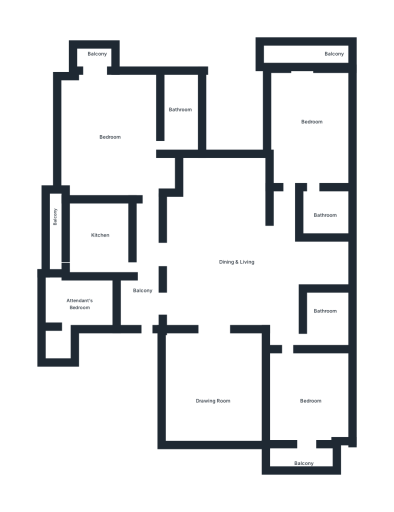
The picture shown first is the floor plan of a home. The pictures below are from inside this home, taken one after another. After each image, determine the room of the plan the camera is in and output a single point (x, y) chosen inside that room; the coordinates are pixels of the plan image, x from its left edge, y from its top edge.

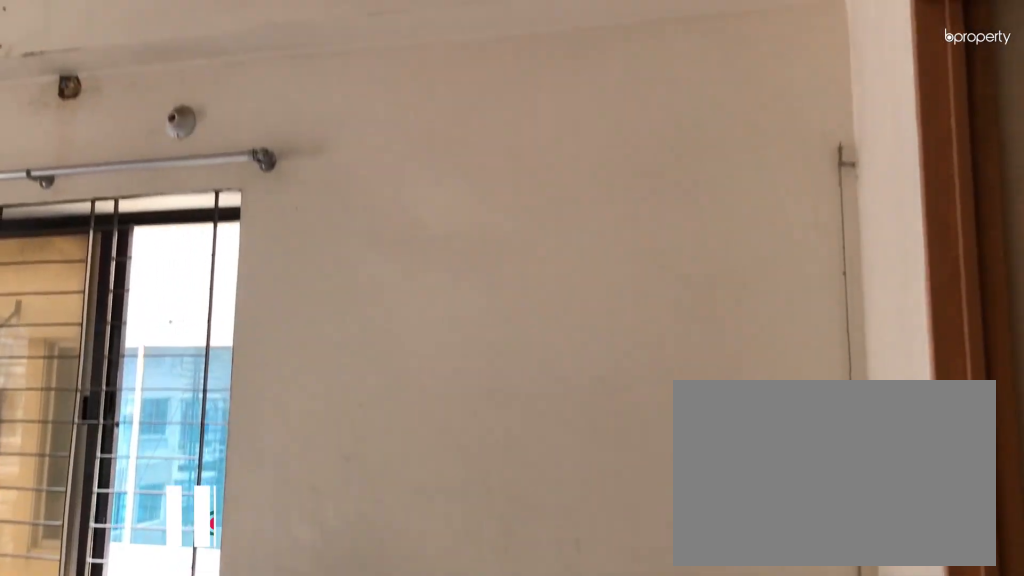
(310, 121)
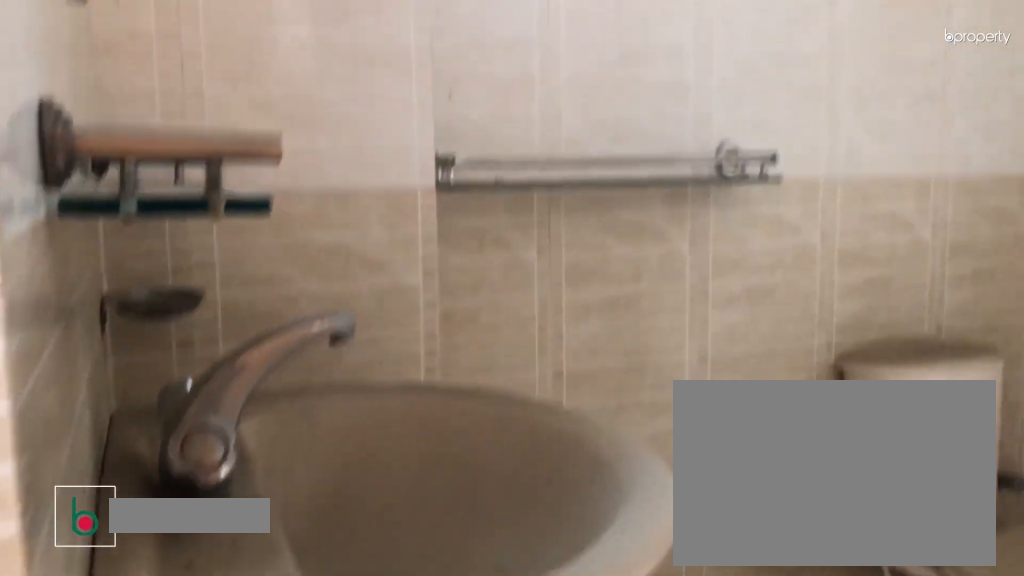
(325, 217)
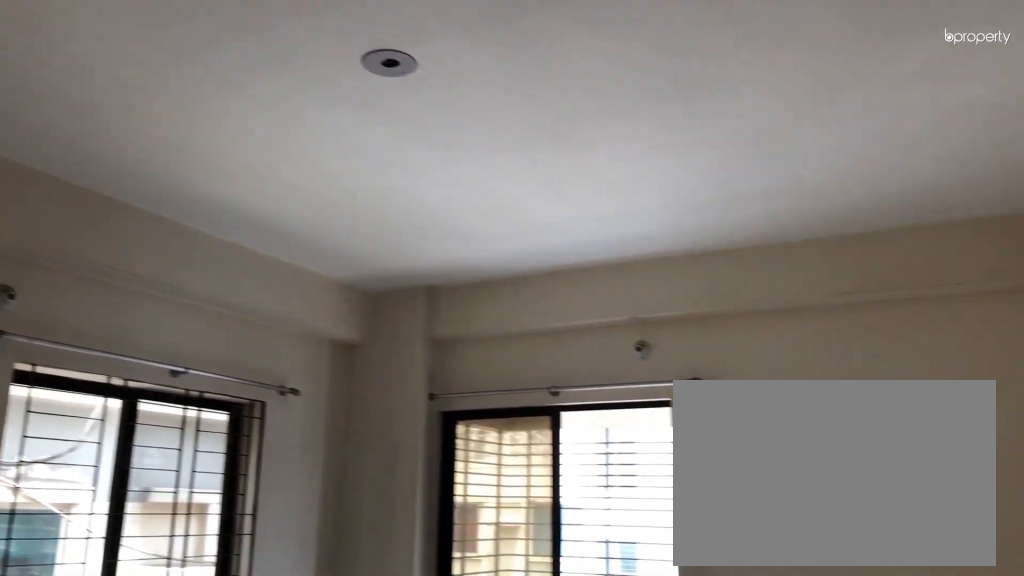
(111, 133)
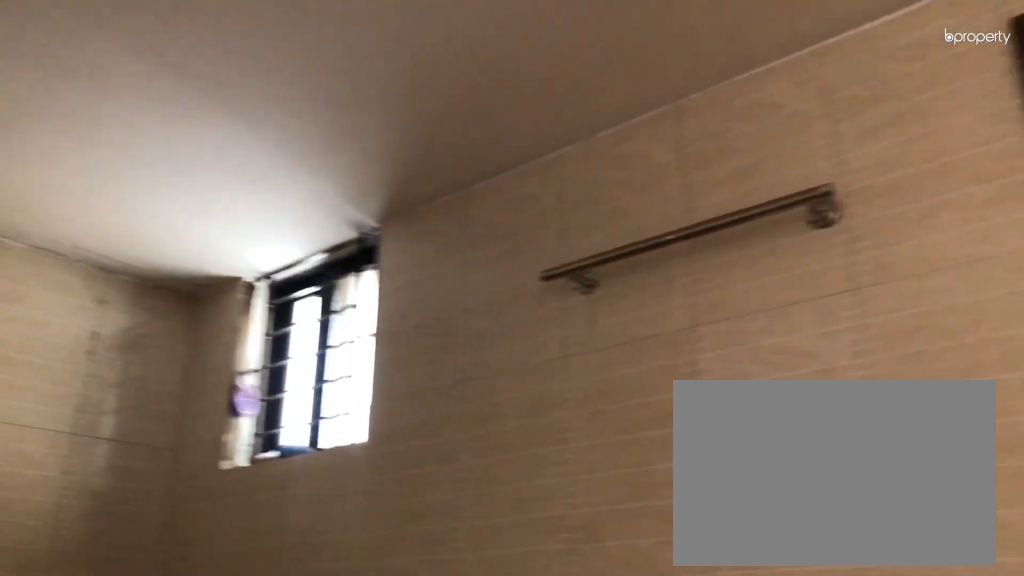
(179, 110)
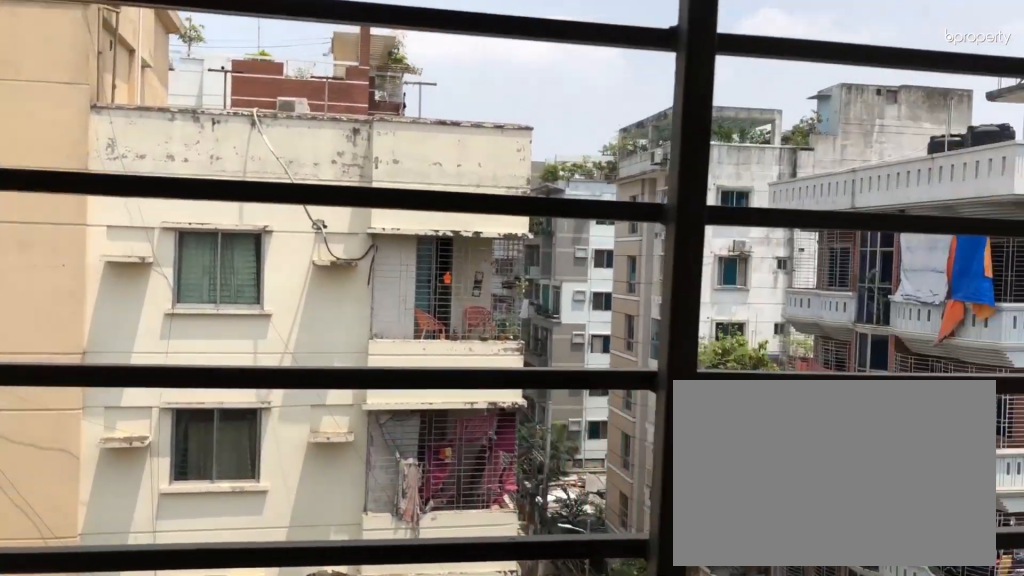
(93, 60)
